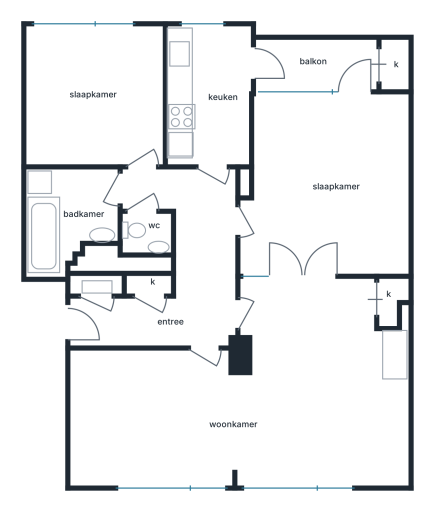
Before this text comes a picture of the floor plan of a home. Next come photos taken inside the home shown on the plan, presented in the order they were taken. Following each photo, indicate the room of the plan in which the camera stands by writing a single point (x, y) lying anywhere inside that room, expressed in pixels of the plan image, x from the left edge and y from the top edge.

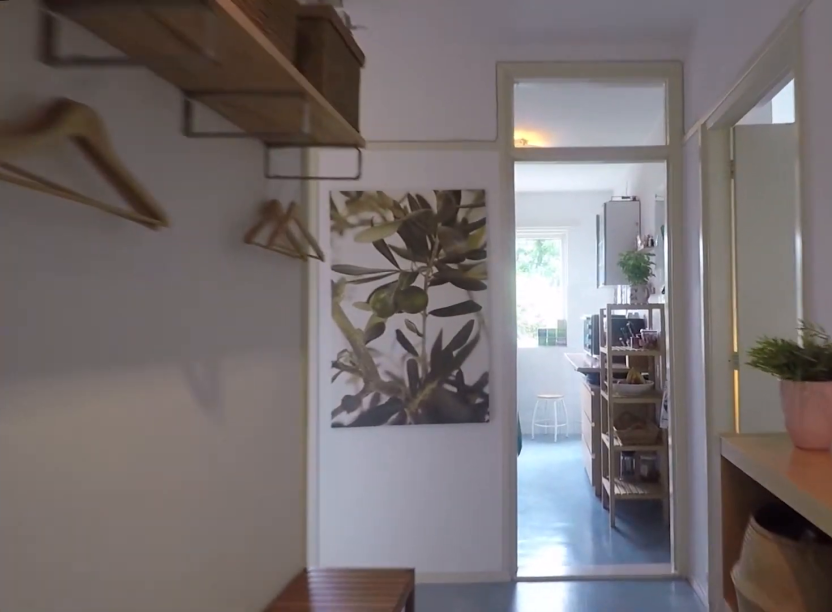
(179, 265)
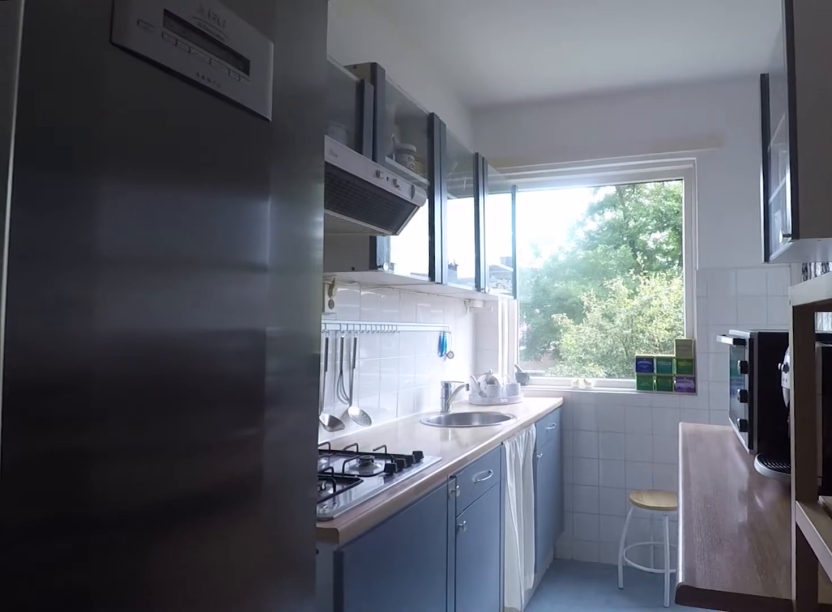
(182, 88)
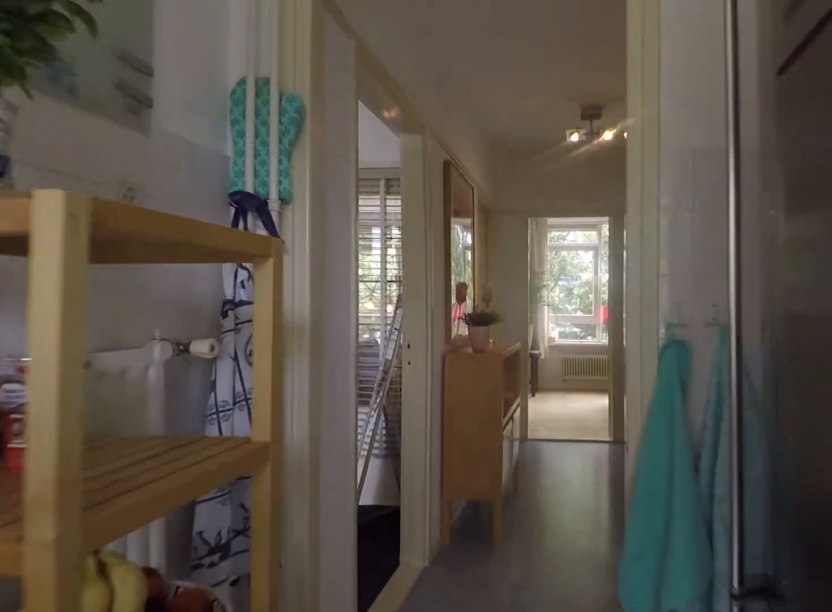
(182, 88)
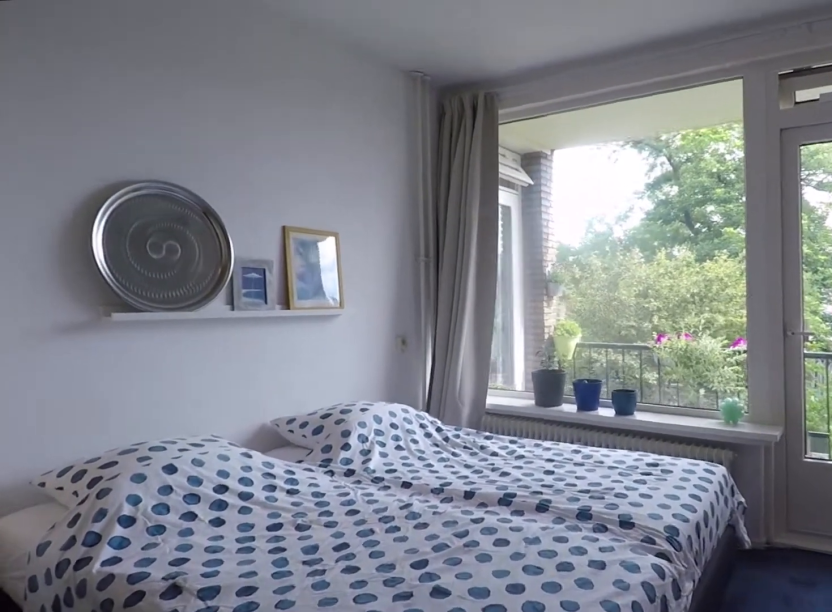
(327, 186)
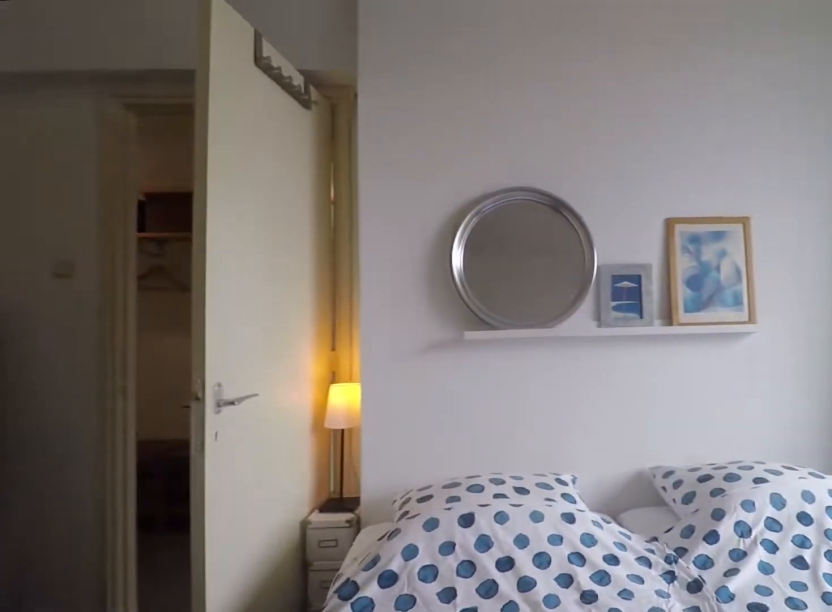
(327, 186)
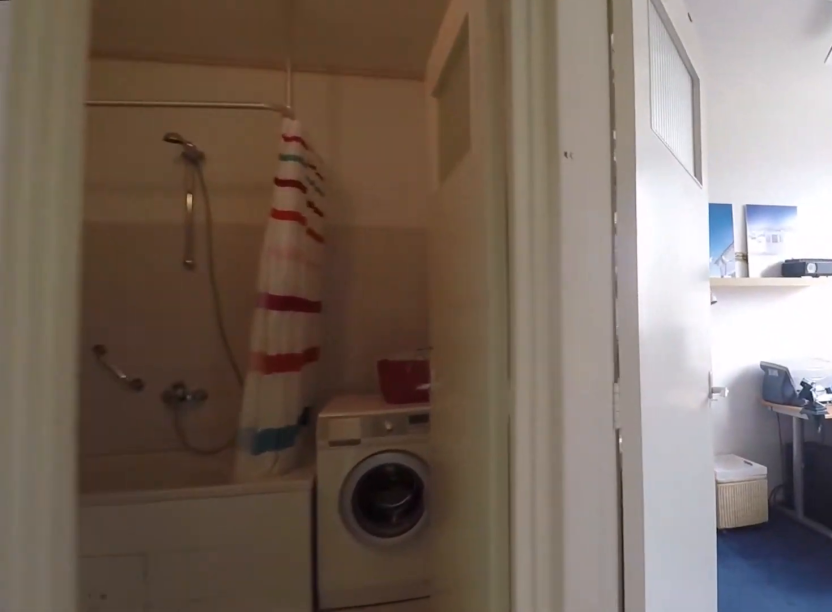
(187, 296)
